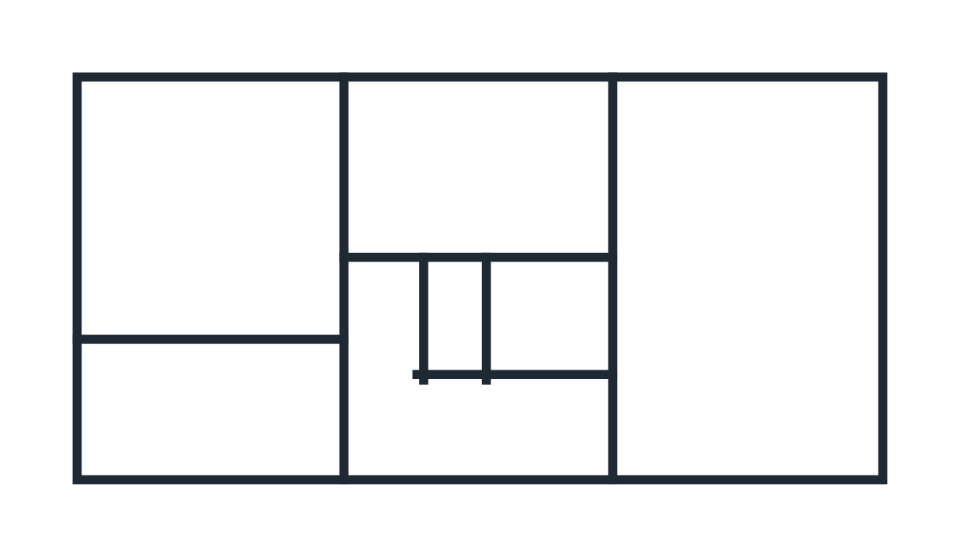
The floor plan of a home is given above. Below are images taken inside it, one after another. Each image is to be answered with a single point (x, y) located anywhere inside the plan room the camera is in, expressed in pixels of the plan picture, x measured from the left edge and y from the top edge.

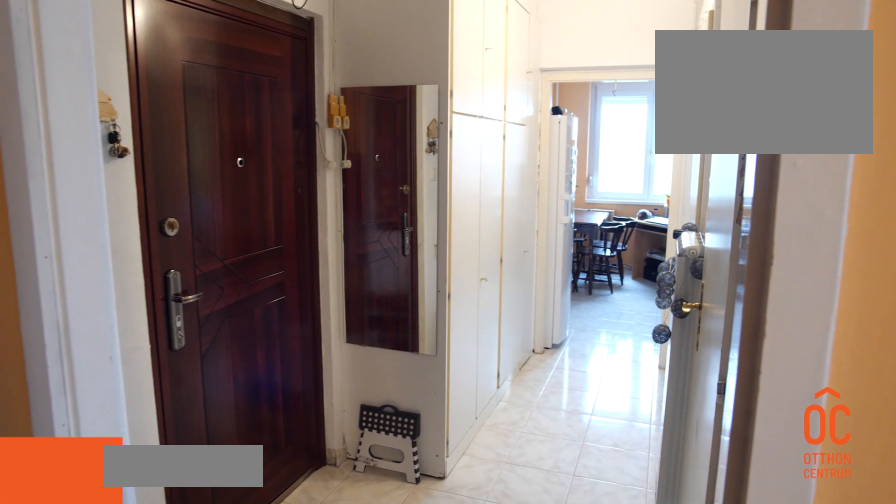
(479, 425)
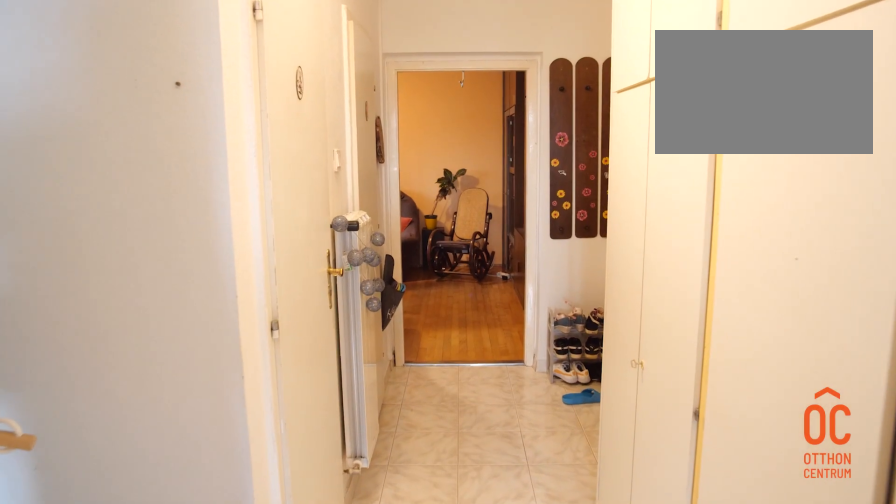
(445, 424)
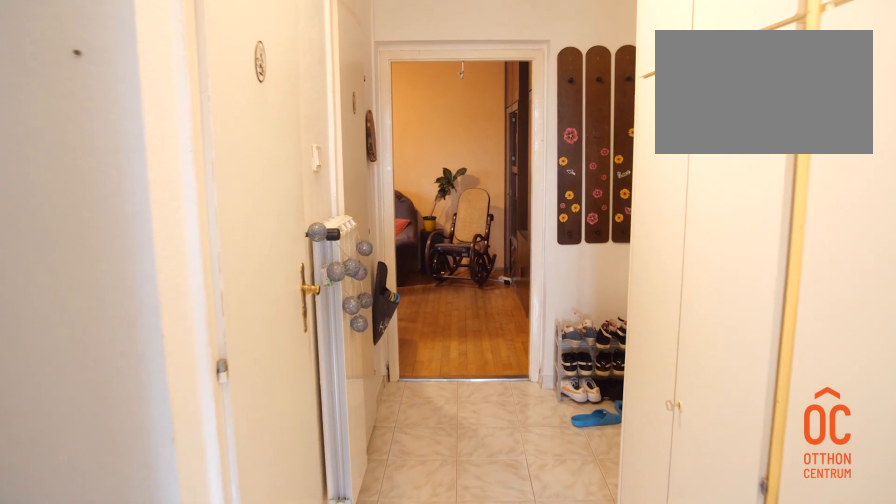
(421, 424)
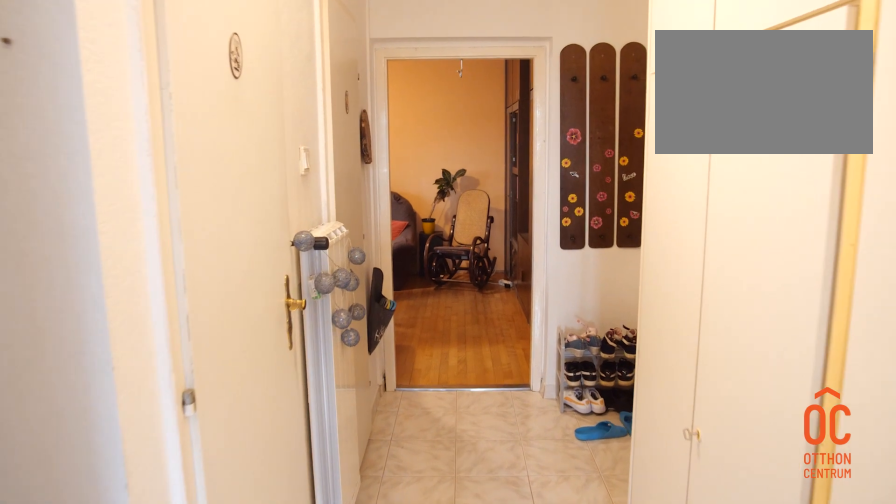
(413, 424)
